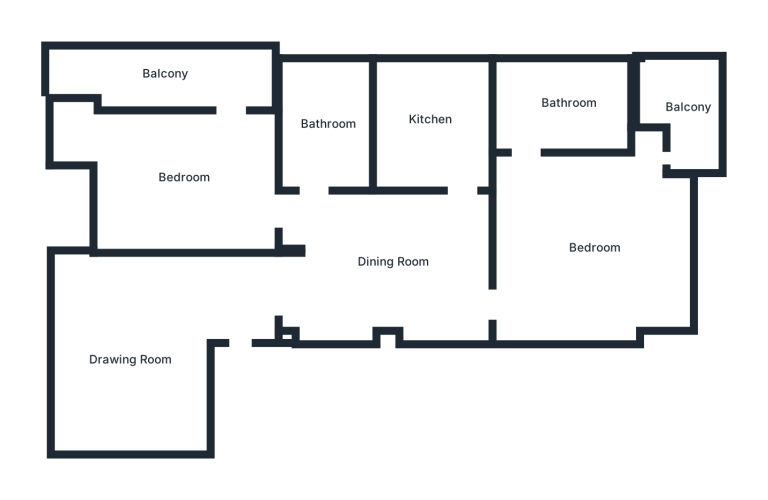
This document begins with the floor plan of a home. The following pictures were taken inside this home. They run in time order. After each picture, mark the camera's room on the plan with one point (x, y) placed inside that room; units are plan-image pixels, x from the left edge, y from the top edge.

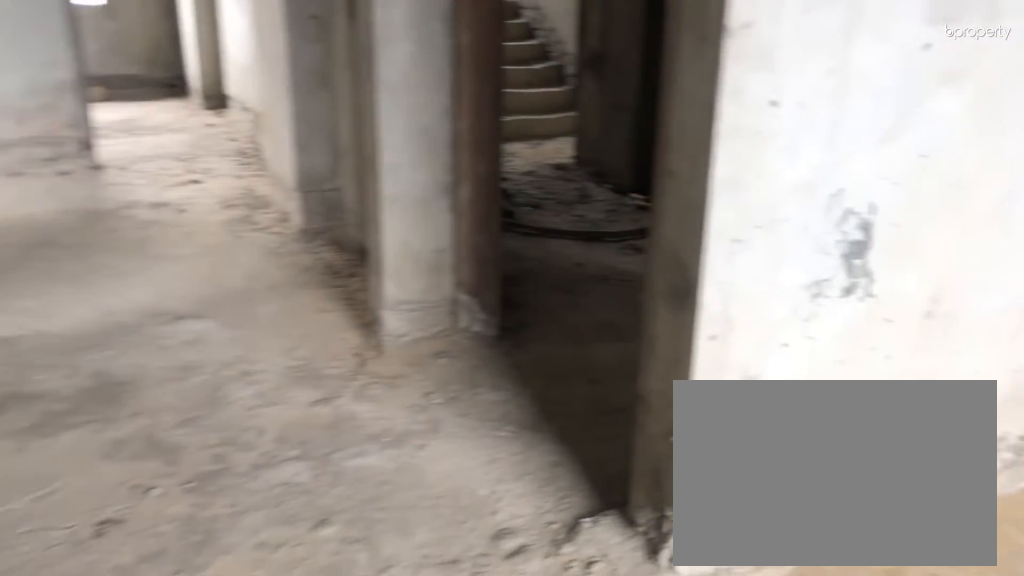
(130, 357)
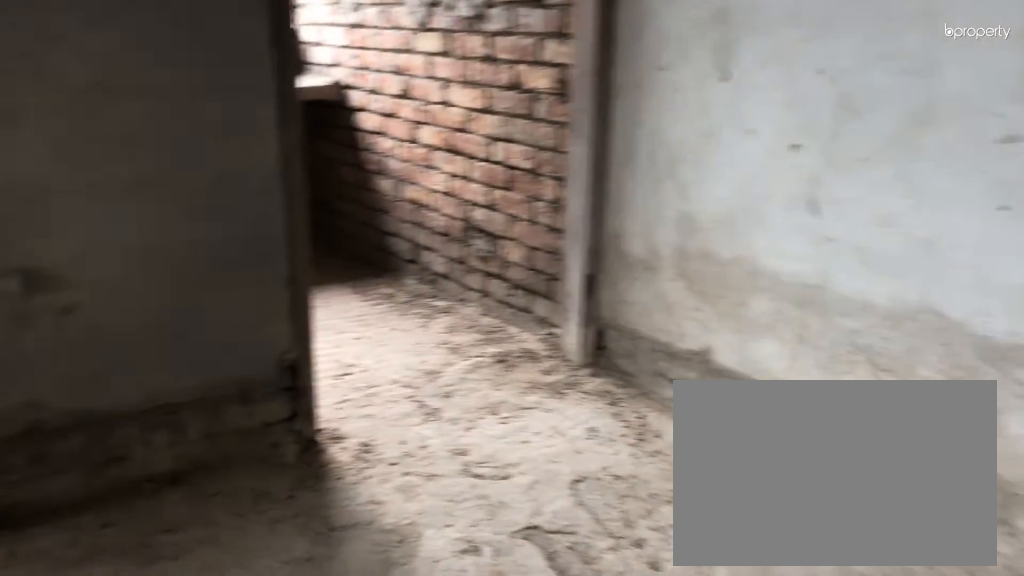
(387, 262)
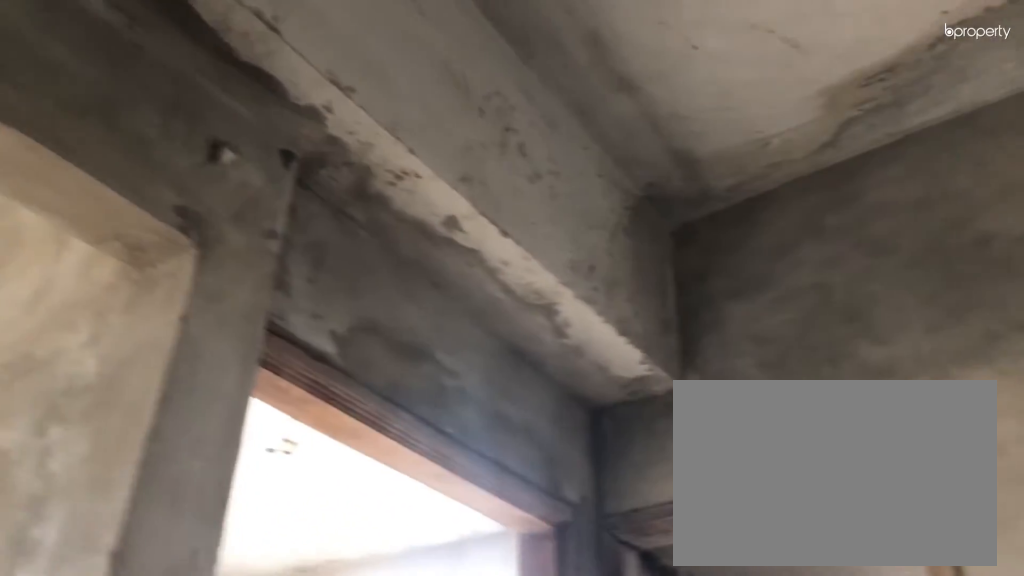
(387, 262)
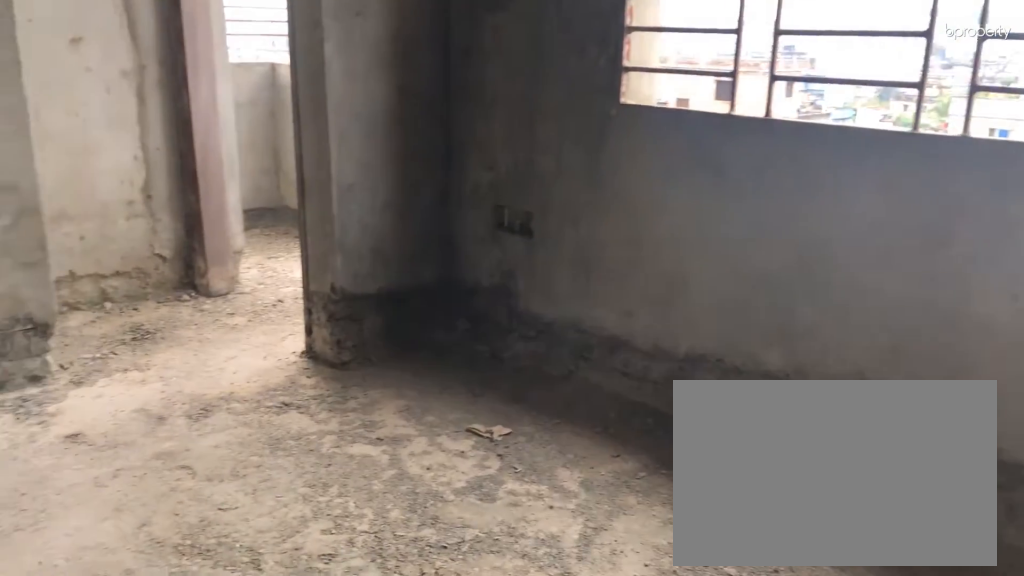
(595, 248)
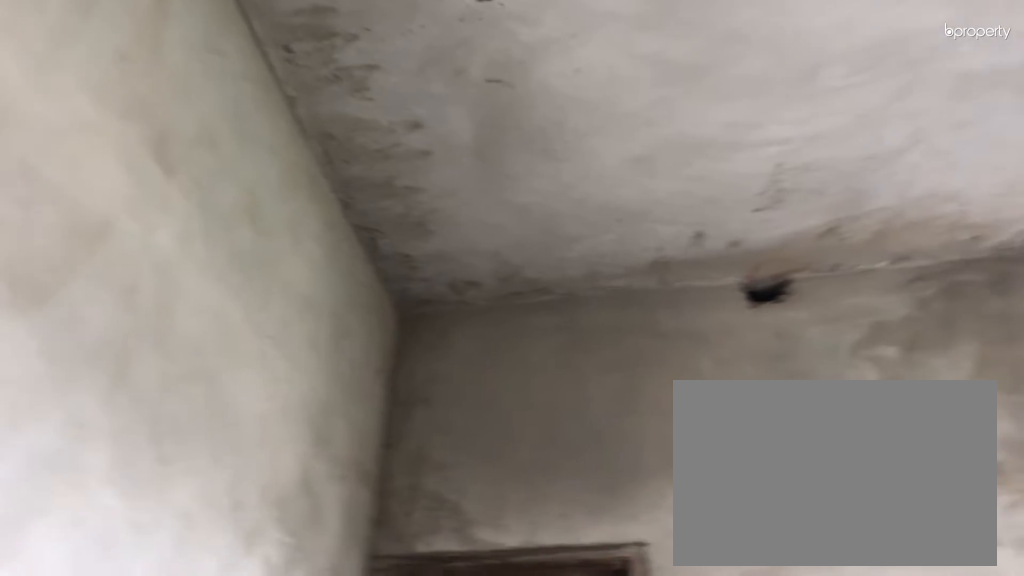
(595, 248)
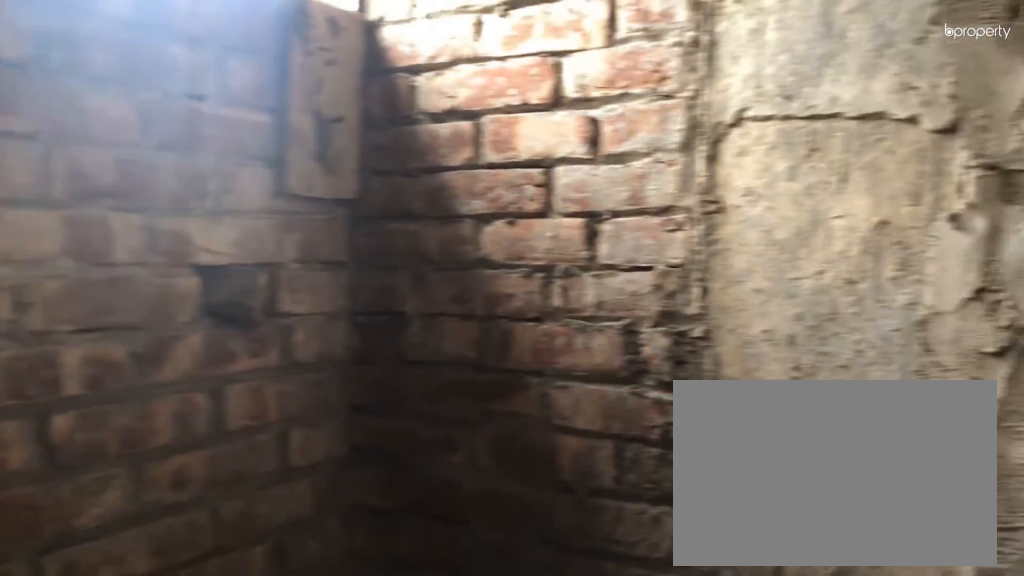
(569, 101)
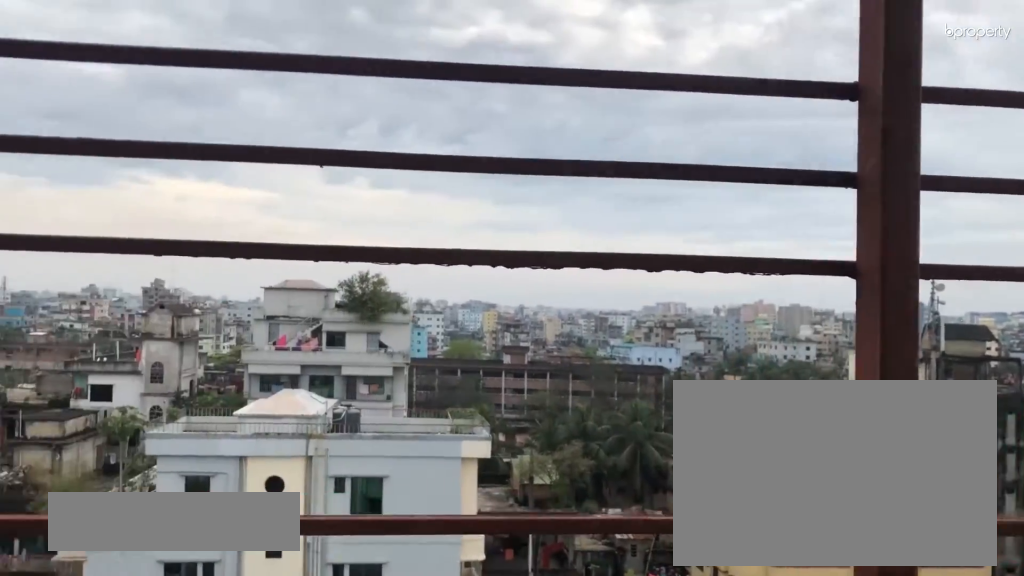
(689, 107)
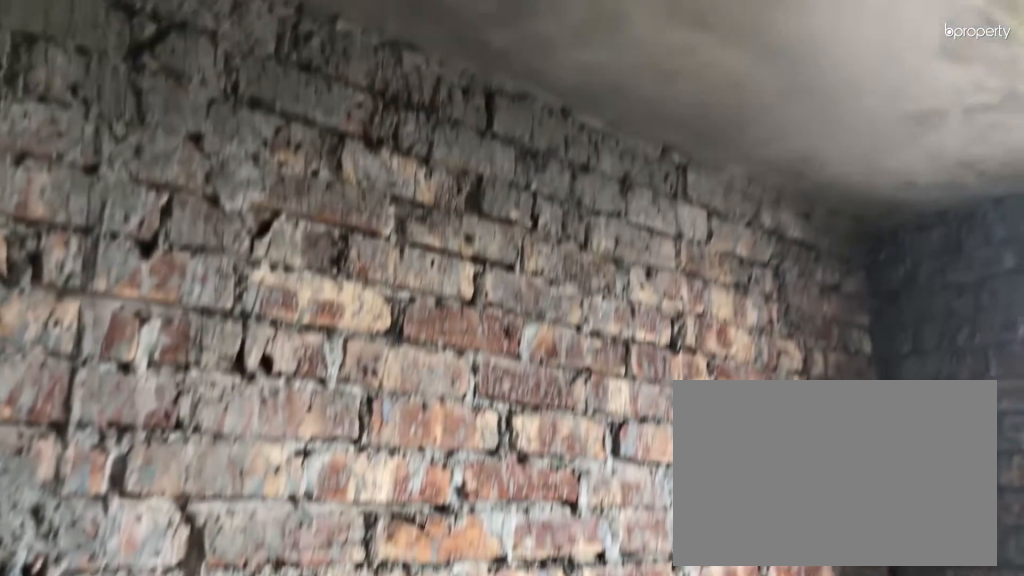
(429, 117)
